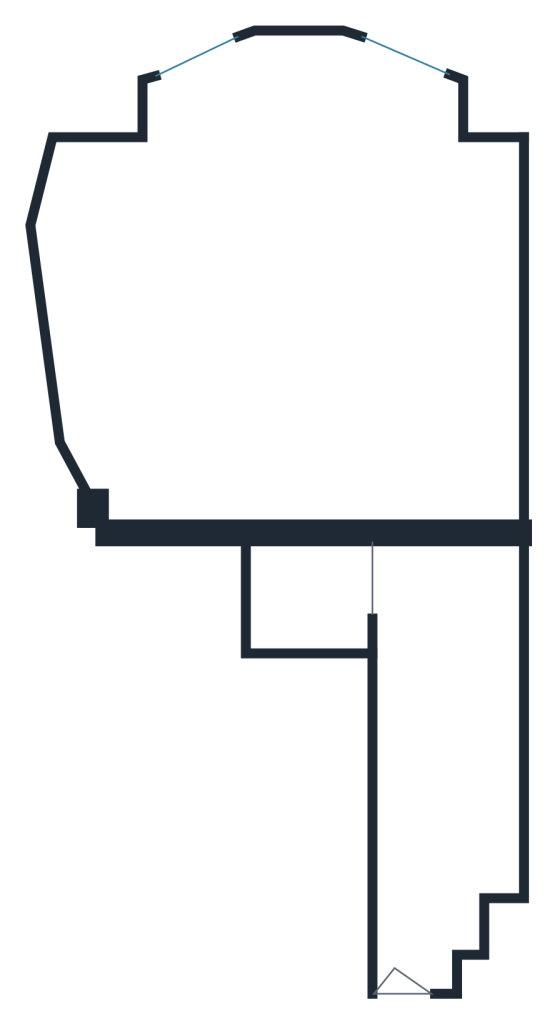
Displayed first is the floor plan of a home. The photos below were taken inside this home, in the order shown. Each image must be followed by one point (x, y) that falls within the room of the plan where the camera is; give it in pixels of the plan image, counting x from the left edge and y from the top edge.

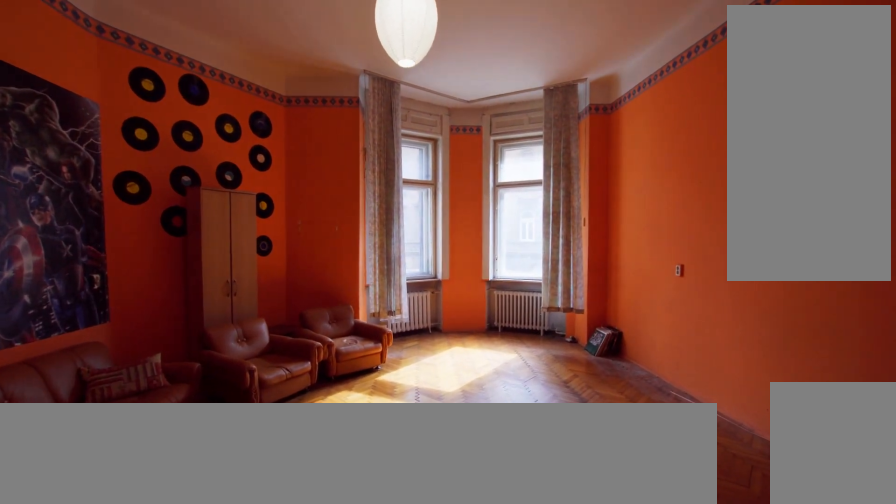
(291, 281)
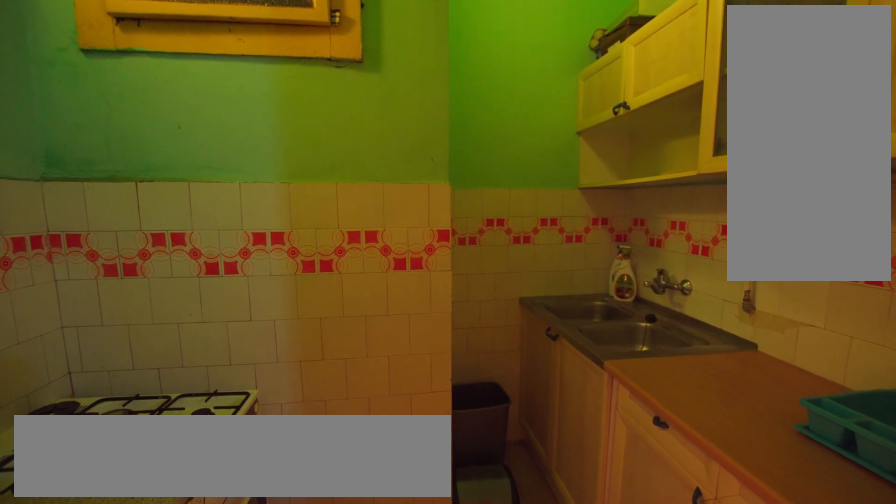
(306, 592)
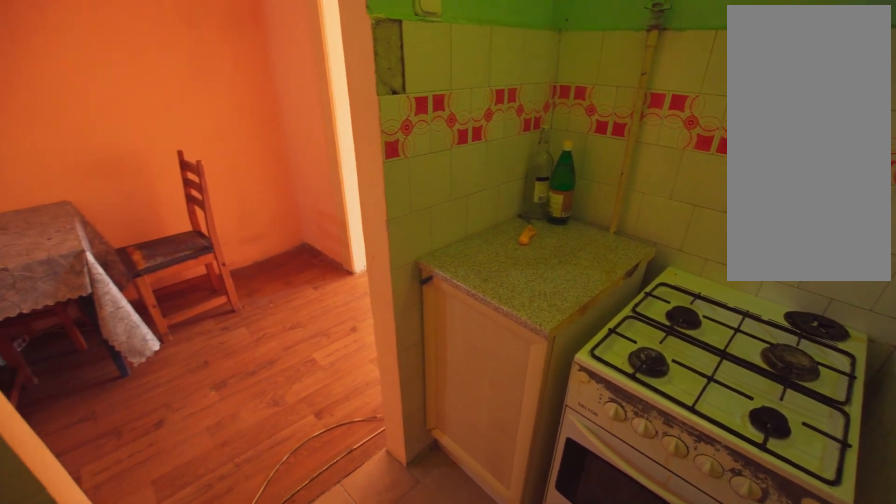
(307, 594)
